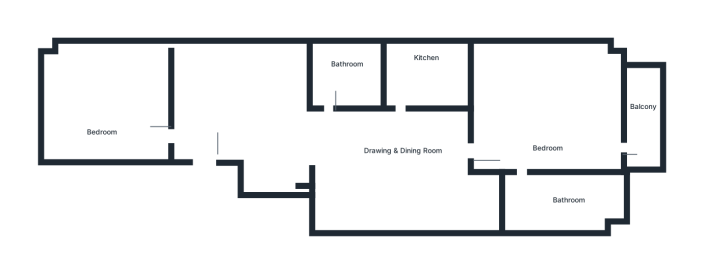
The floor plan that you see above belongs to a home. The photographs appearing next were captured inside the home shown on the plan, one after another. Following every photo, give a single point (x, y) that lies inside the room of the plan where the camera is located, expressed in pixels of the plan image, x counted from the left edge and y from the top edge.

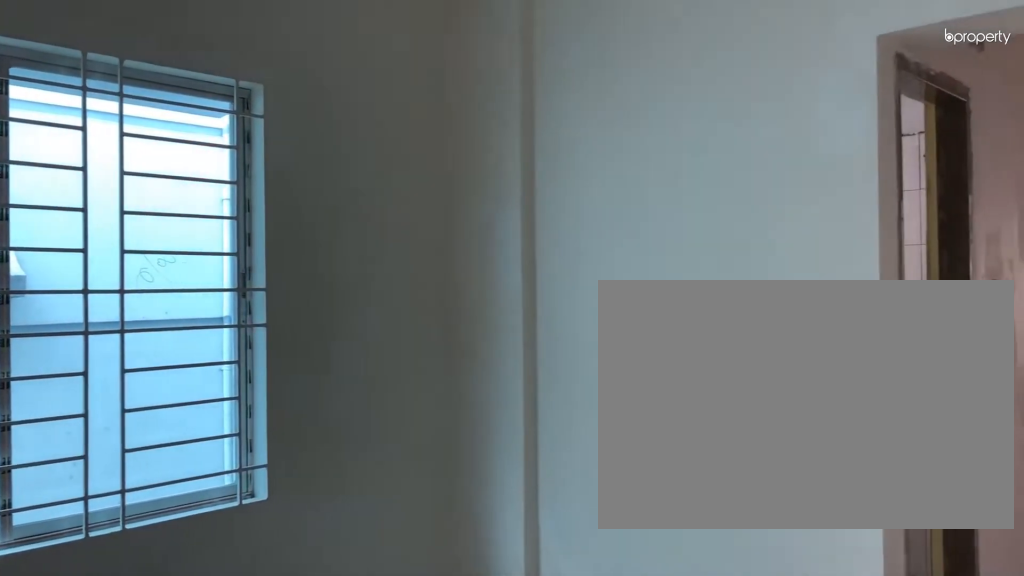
(245, 110)
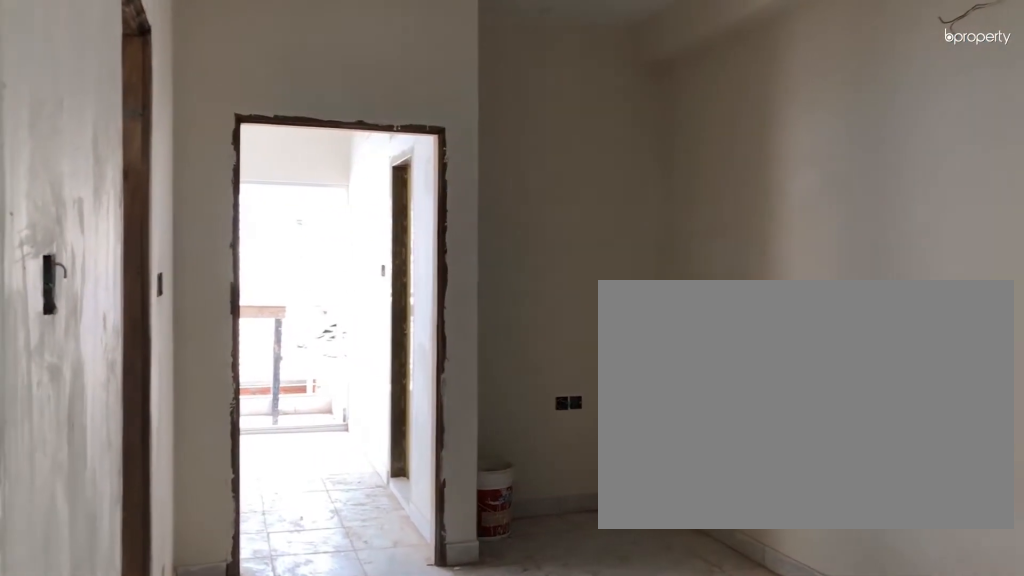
(398, 155)
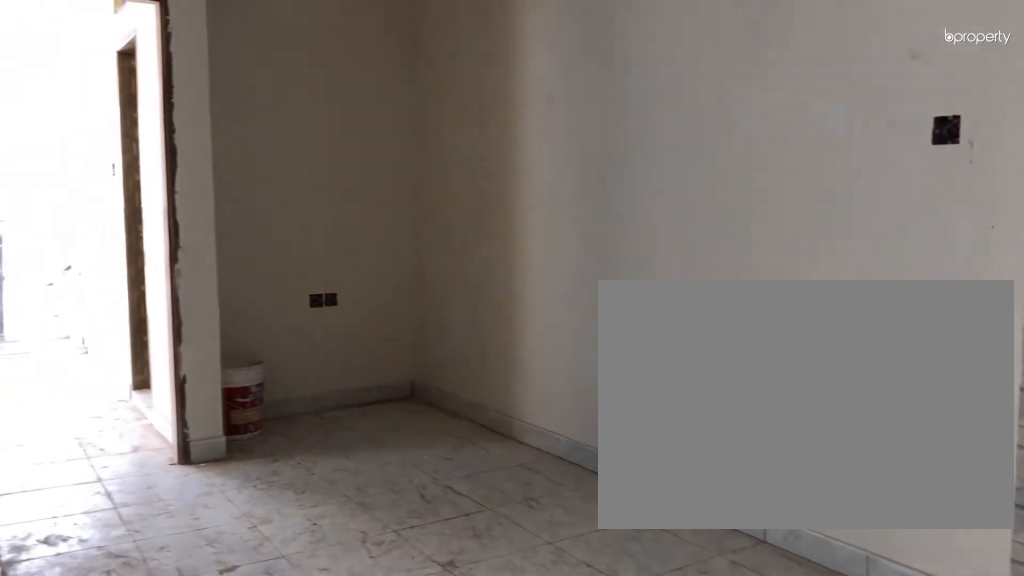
(398, 155)
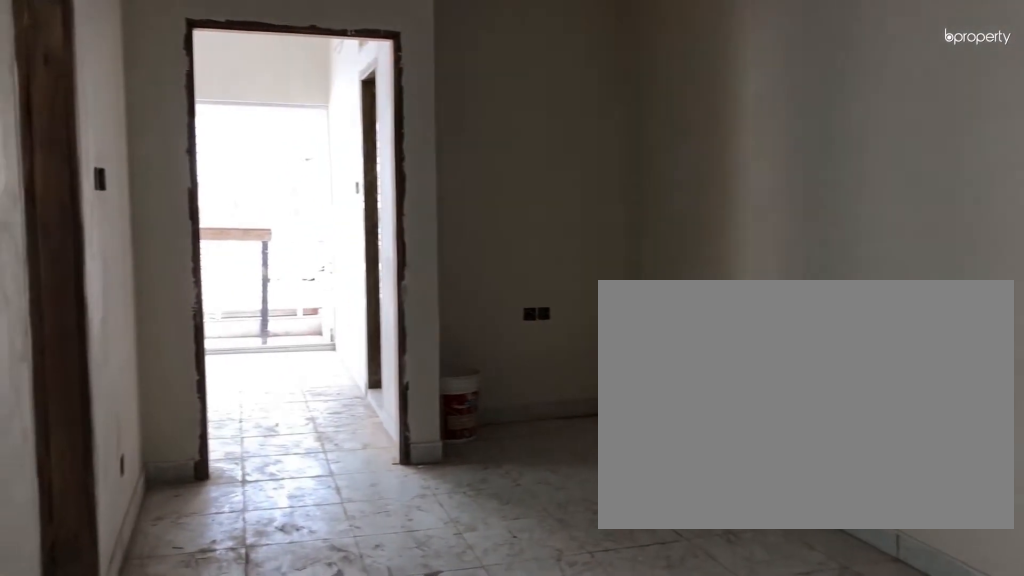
(398, 155)
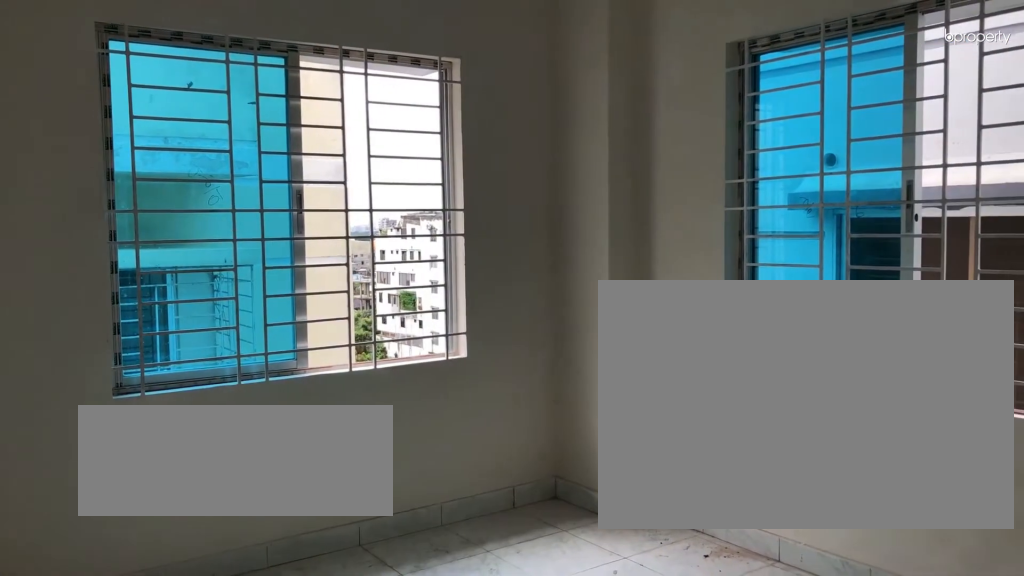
(102, 106)
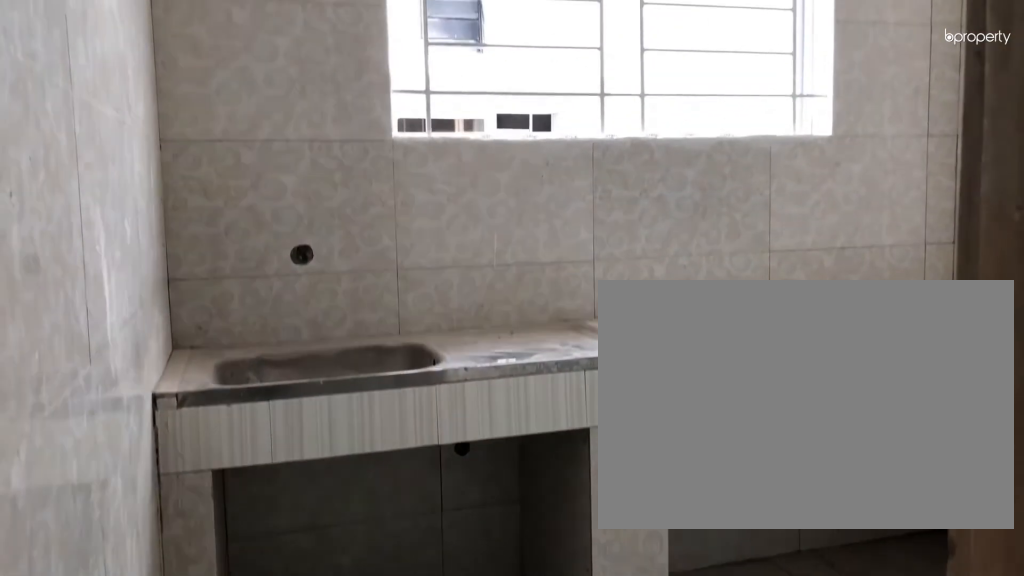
(420, 74)
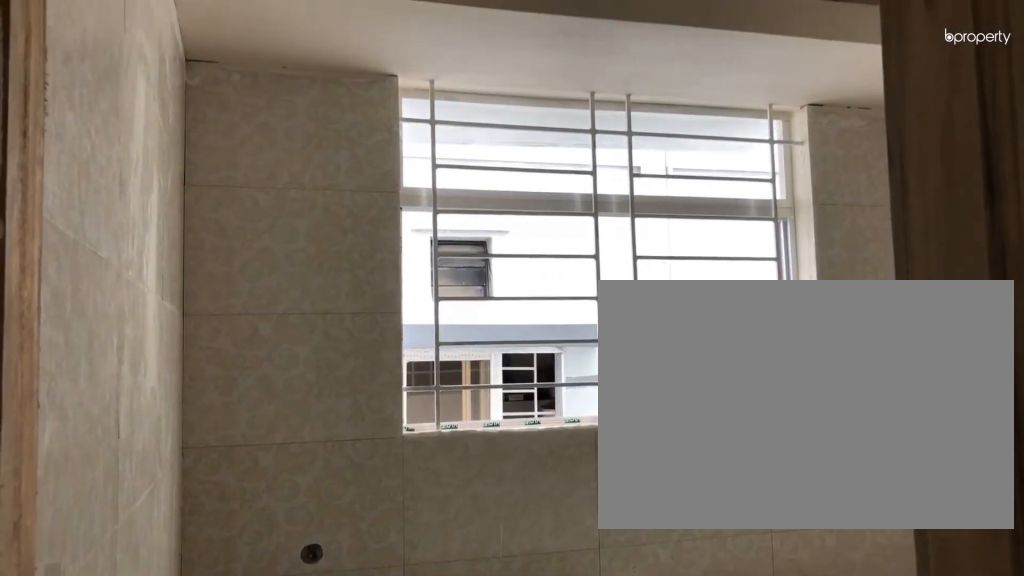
(420, 74)
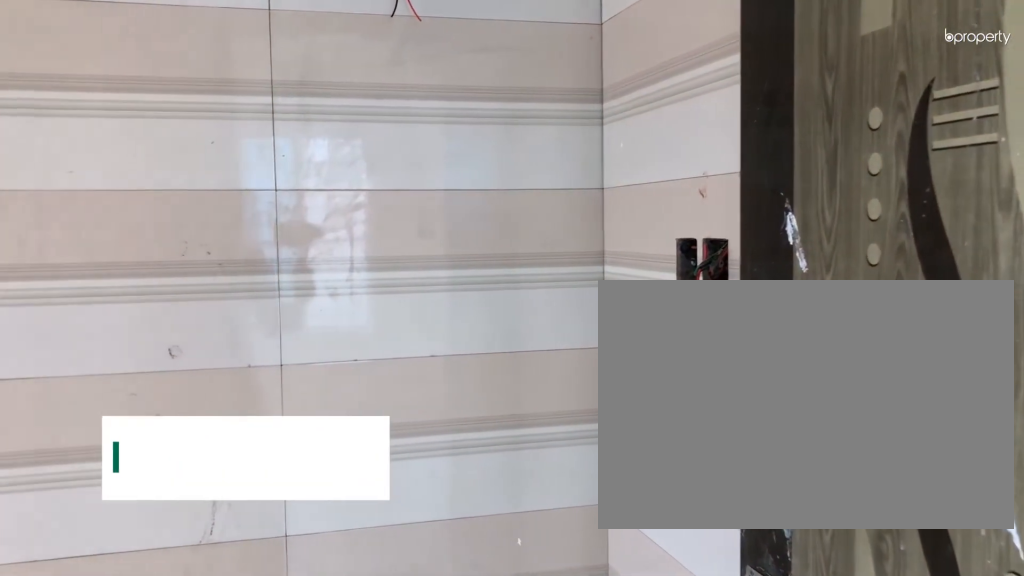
(567, 202)
